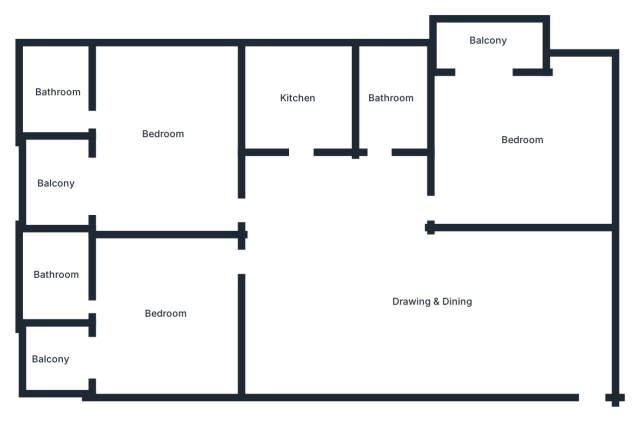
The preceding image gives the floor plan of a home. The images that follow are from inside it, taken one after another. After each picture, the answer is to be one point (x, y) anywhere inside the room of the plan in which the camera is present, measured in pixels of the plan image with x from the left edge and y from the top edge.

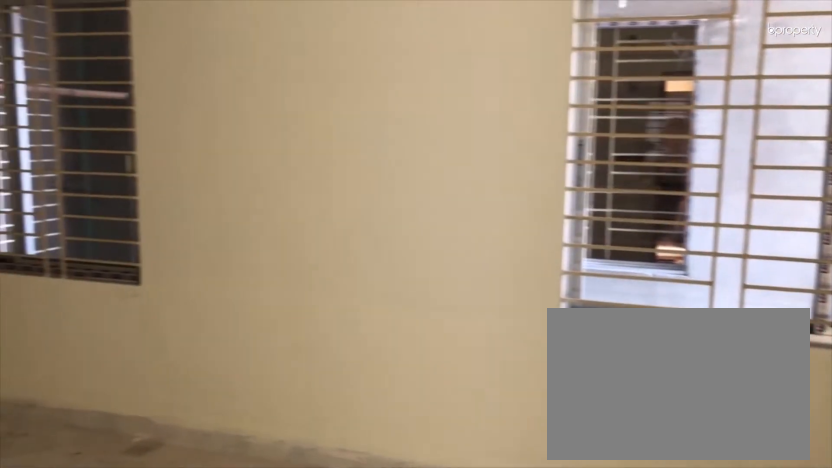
(431, 299)
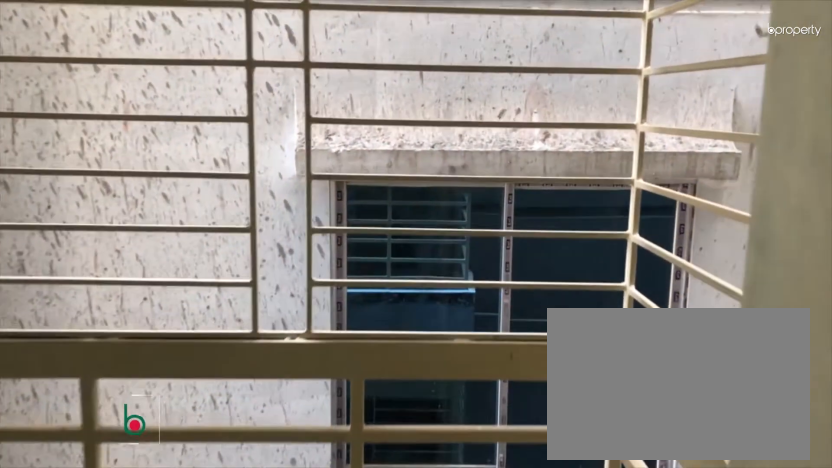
(488, 42)
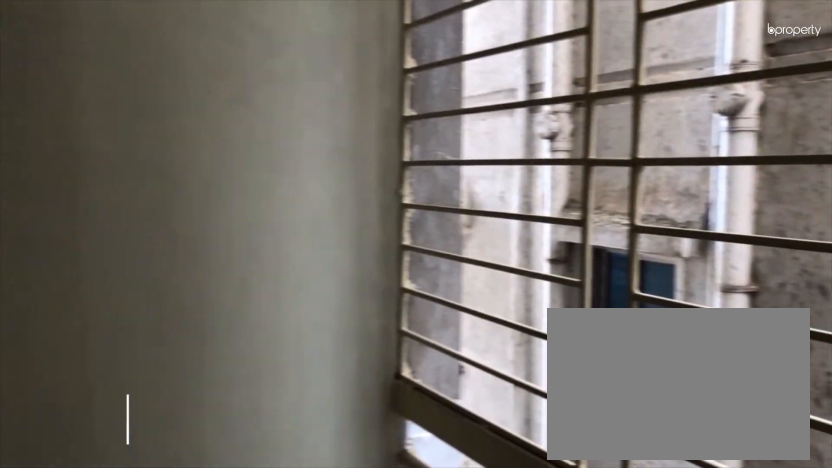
(488, 42)
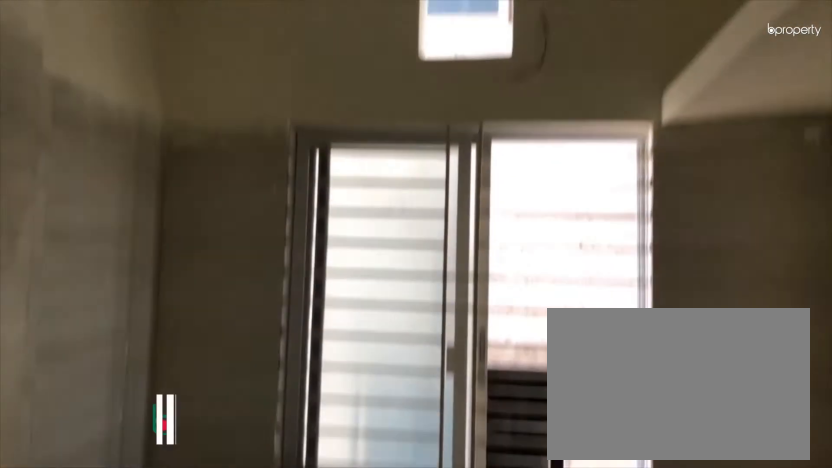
(299, 99)
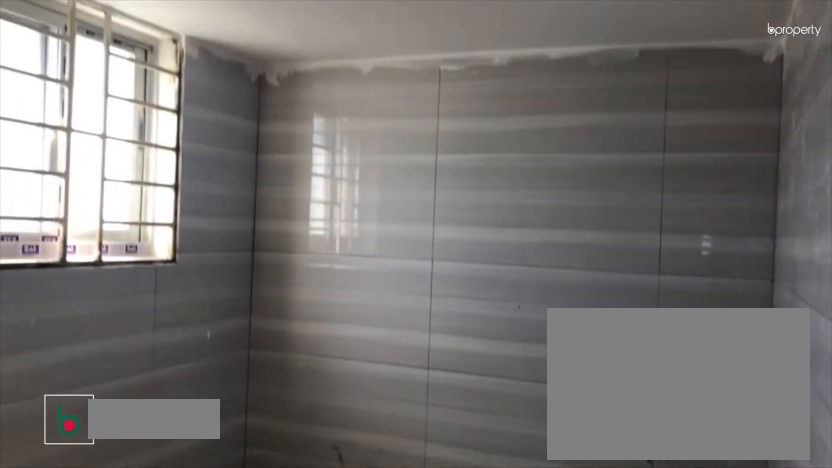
(60, 90)
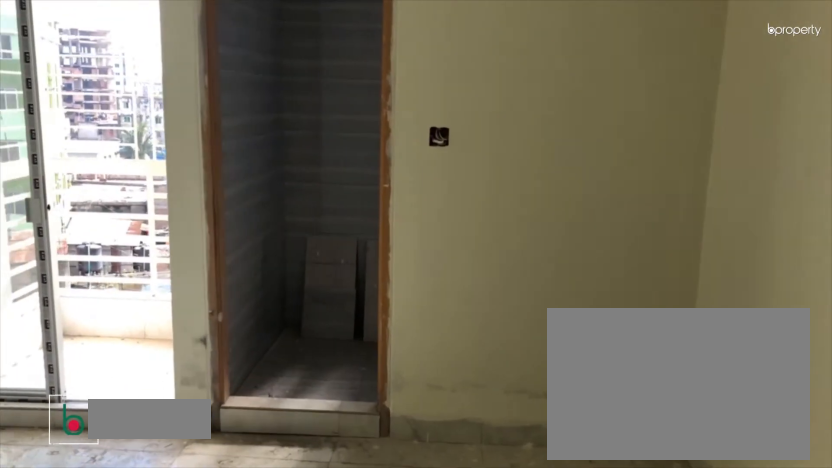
(164, 311)
